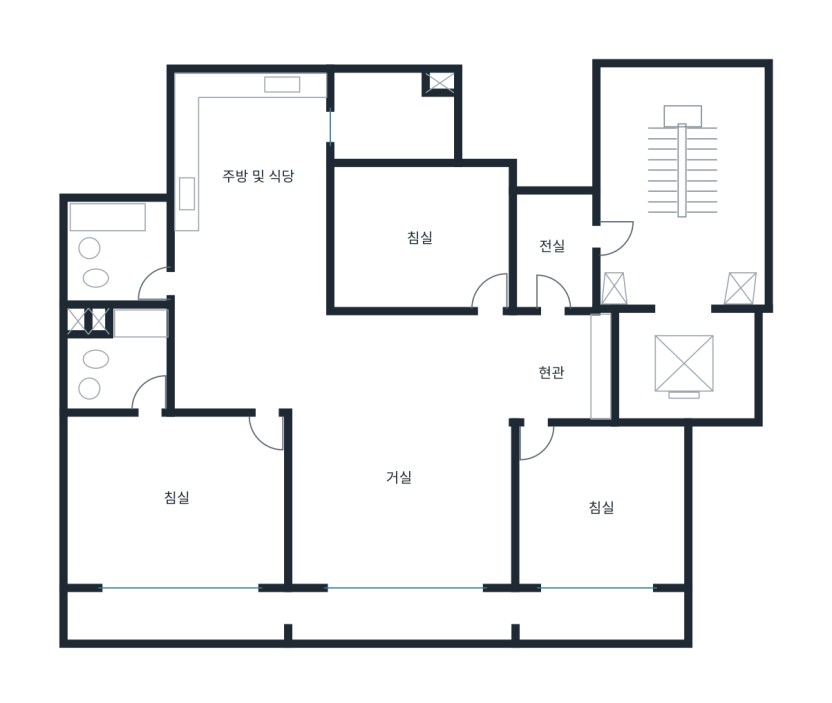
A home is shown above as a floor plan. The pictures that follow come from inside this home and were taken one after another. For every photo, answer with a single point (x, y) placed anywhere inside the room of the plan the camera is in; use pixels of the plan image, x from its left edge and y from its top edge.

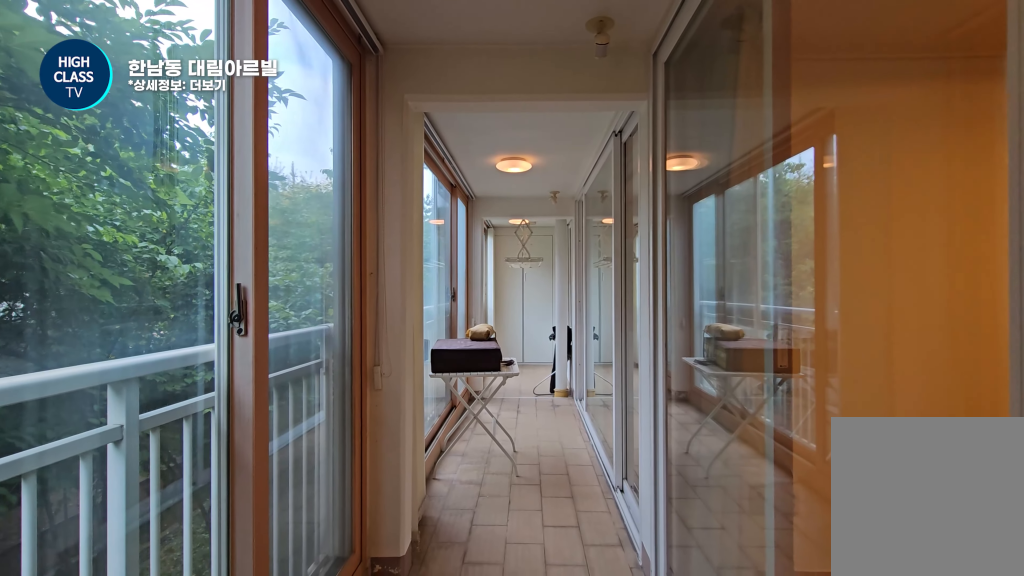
(377, 610)
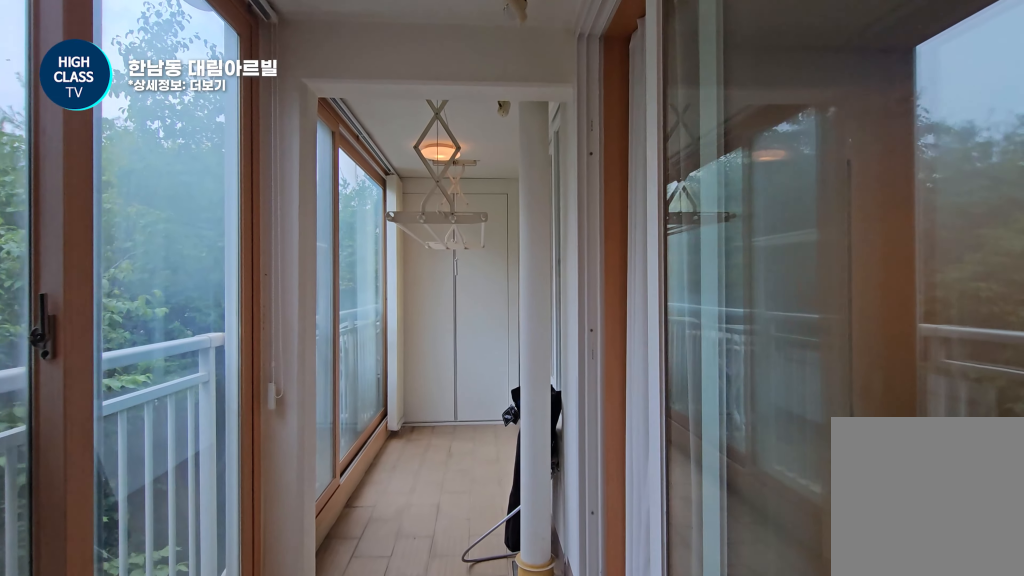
(377, 610)
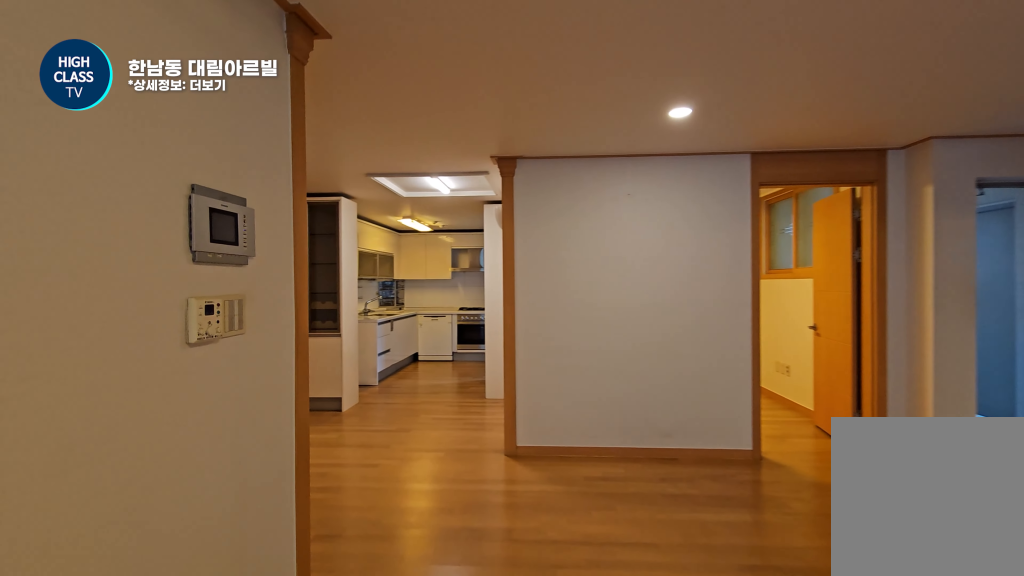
(400, 448)
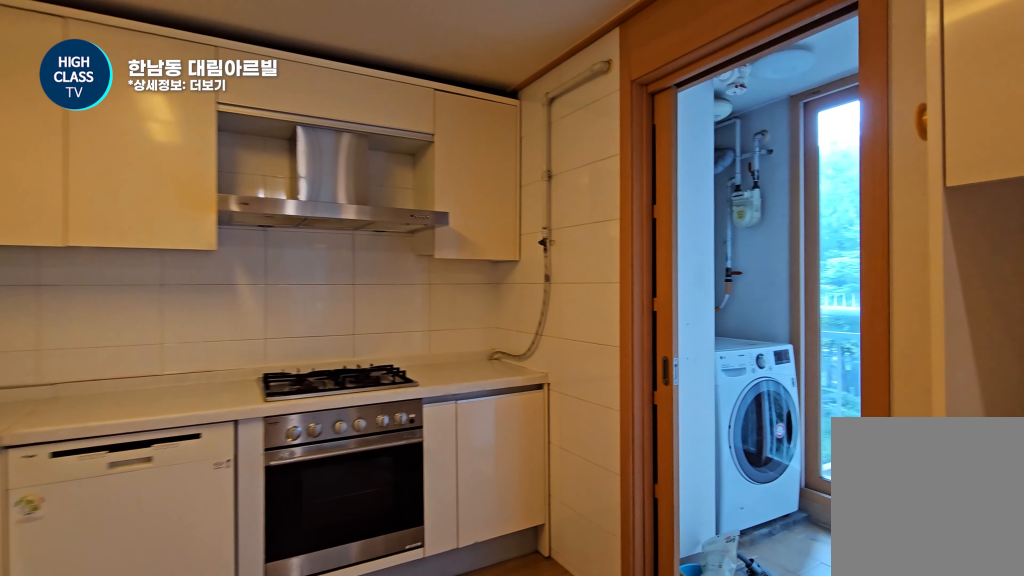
(249, 239)
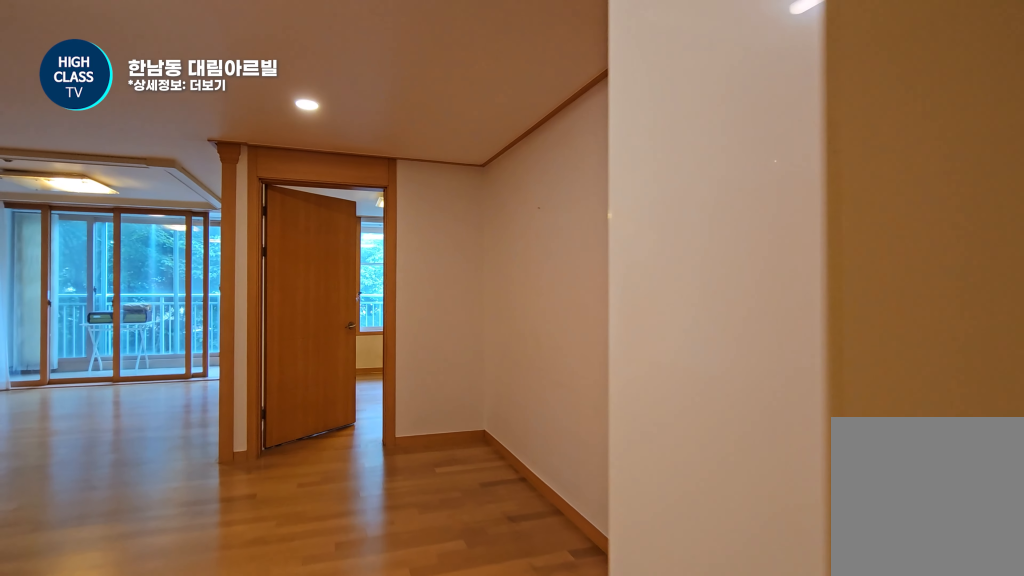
(249, 239)
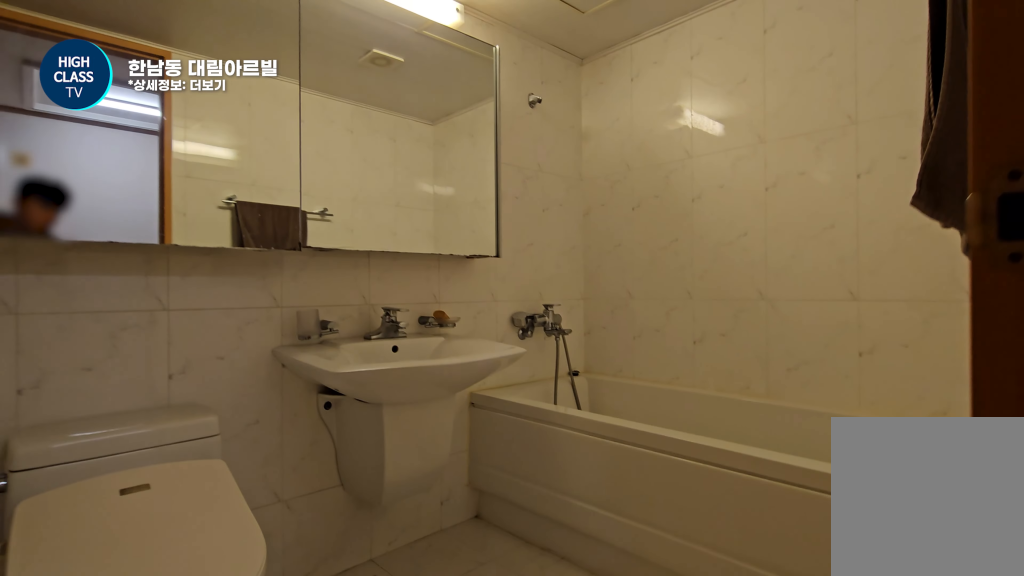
(120, 249)
